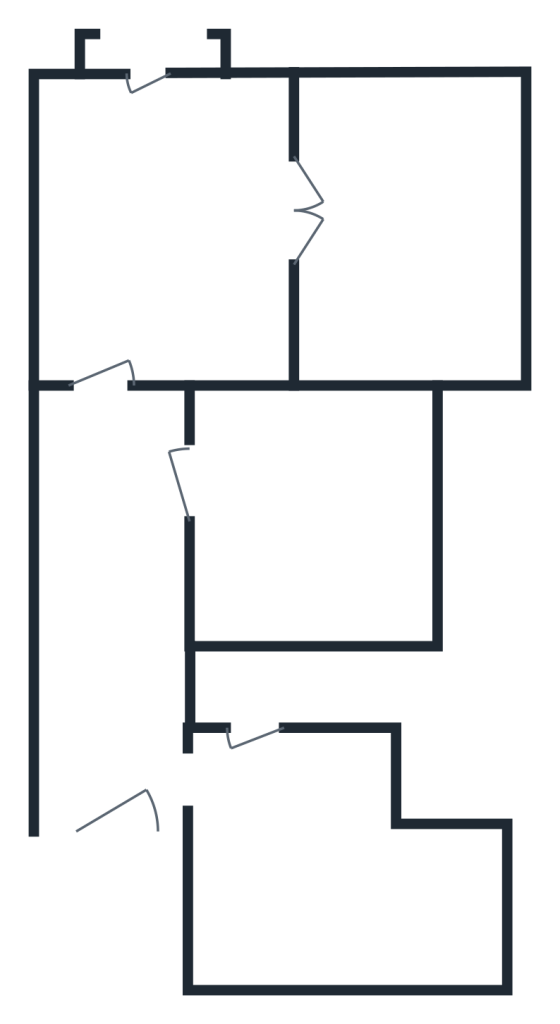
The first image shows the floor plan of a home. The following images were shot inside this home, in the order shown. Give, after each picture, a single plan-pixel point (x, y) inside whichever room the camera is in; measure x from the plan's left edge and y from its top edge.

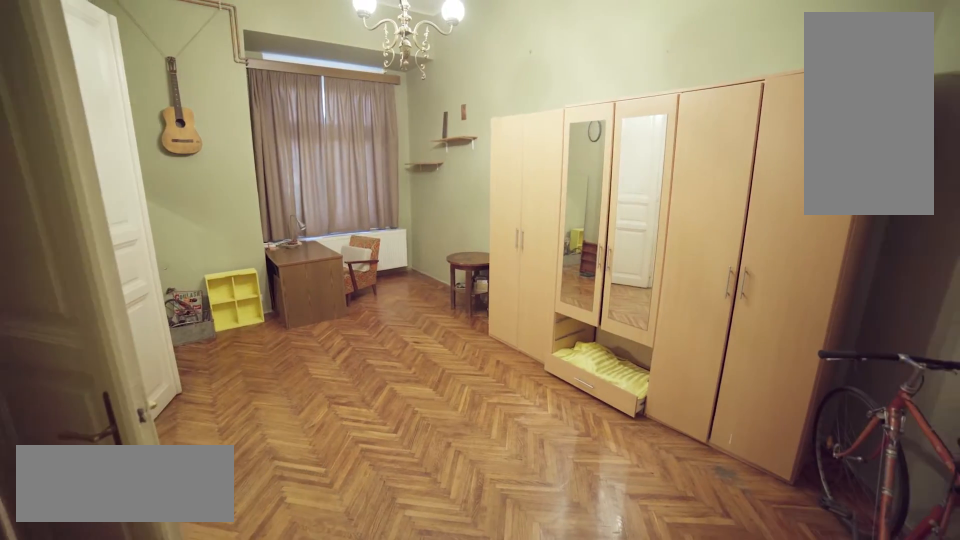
(367, 335)
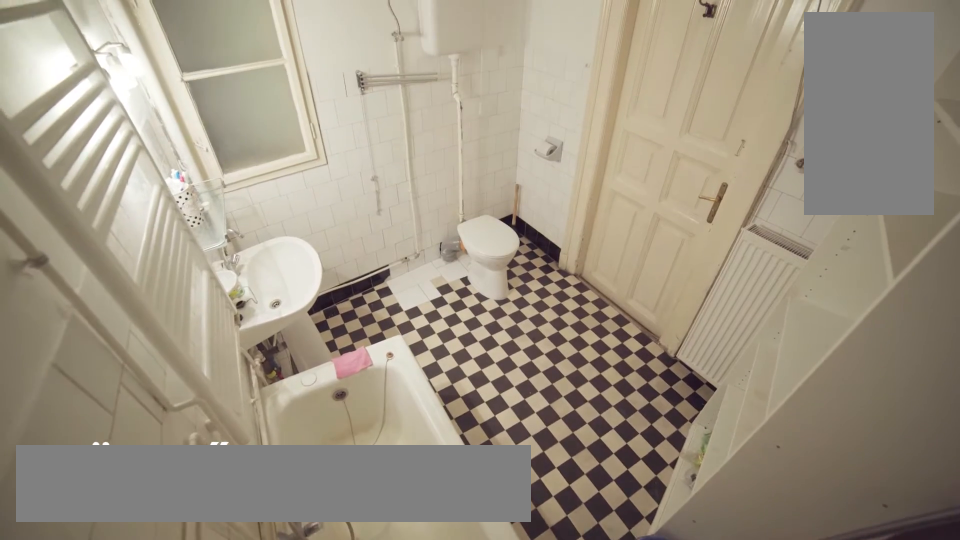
(372, 445)
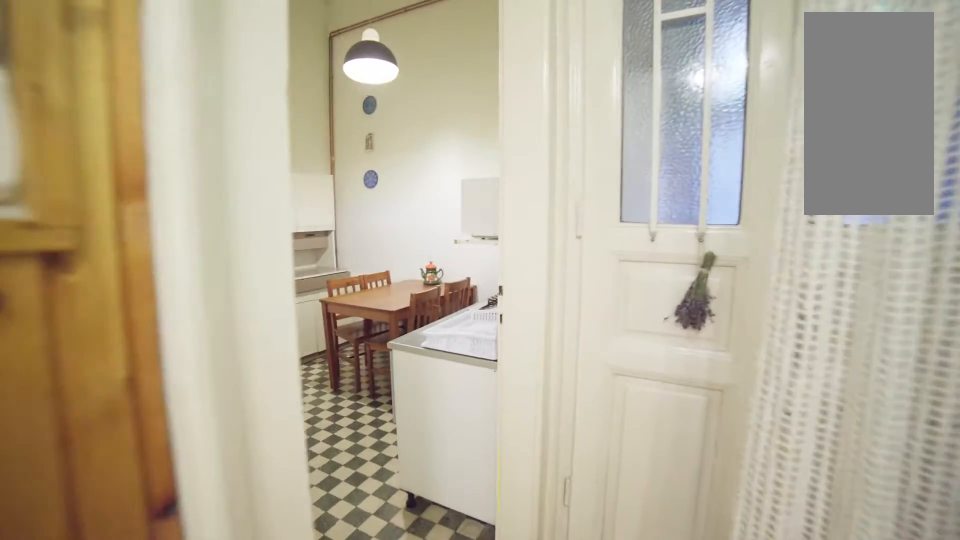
(169, 779)
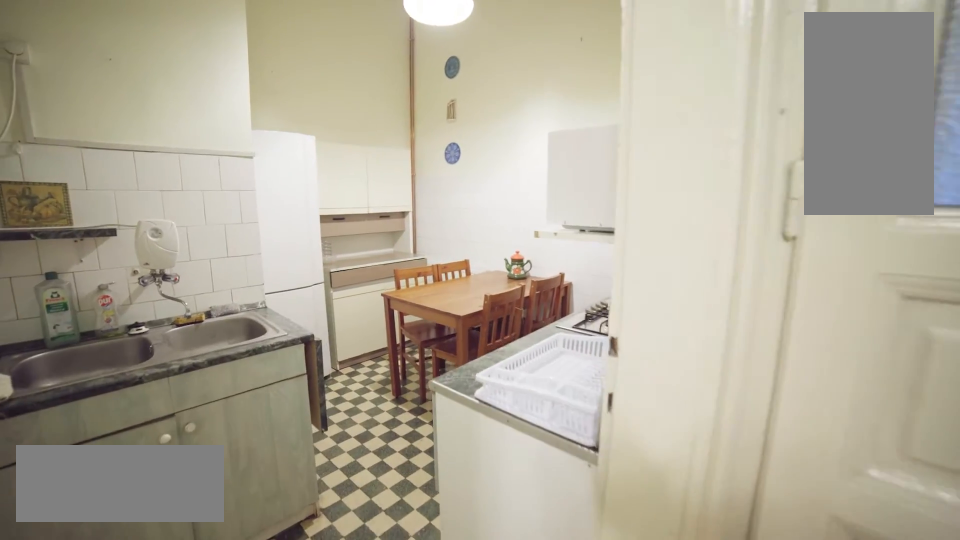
(170, 779)
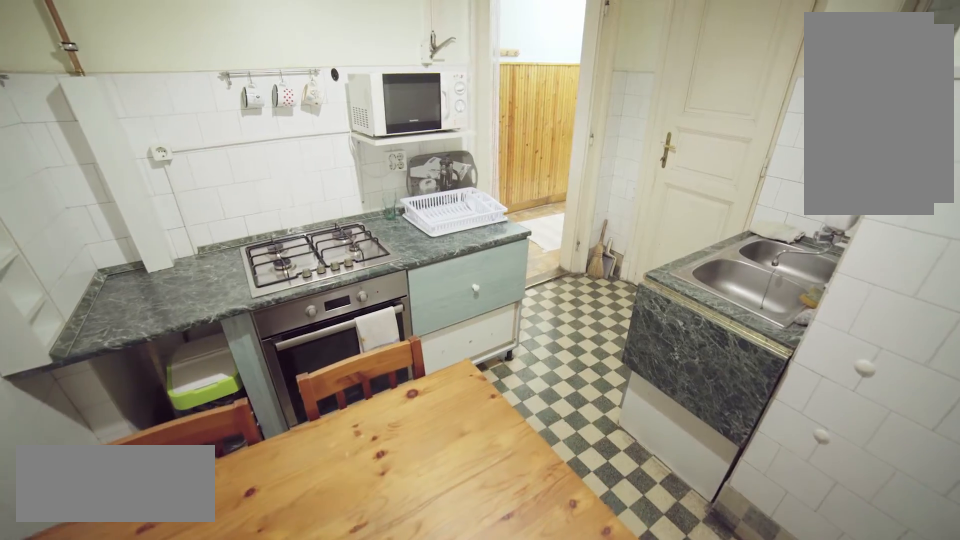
(416, 930)
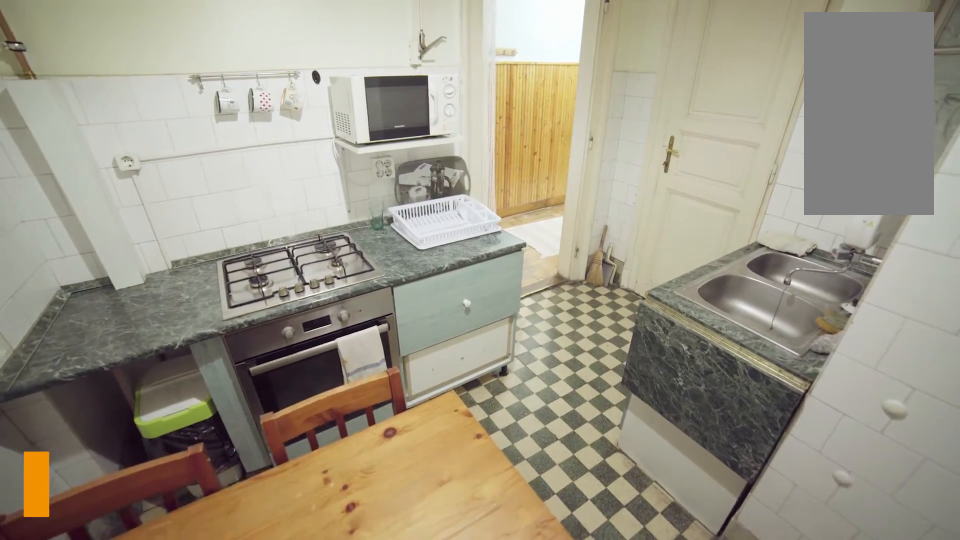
(416, 930)
